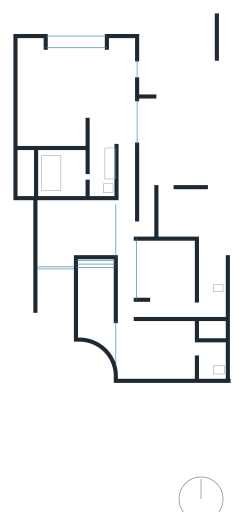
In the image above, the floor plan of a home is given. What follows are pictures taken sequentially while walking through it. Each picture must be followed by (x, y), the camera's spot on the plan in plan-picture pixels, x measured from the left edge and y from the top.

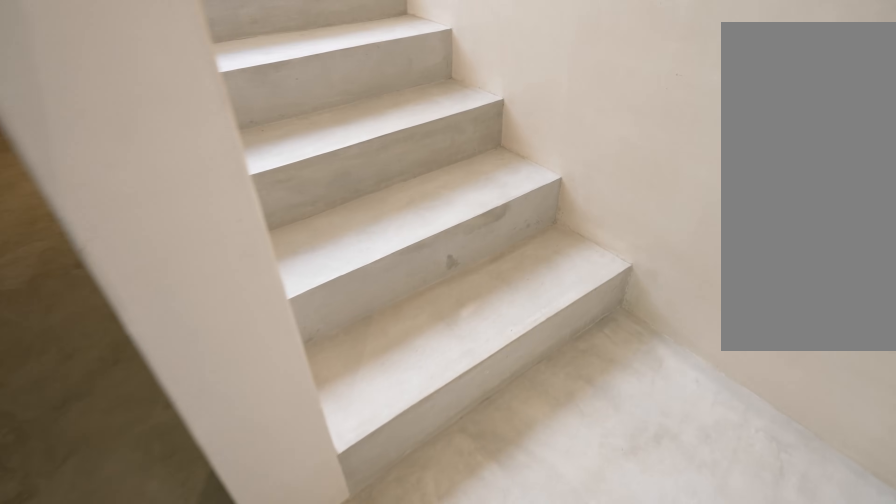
(147, 226)
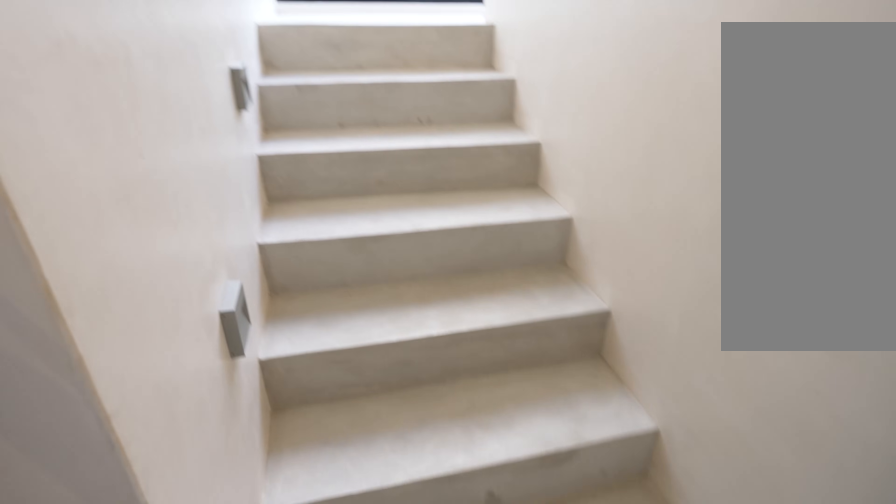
(147, 225)
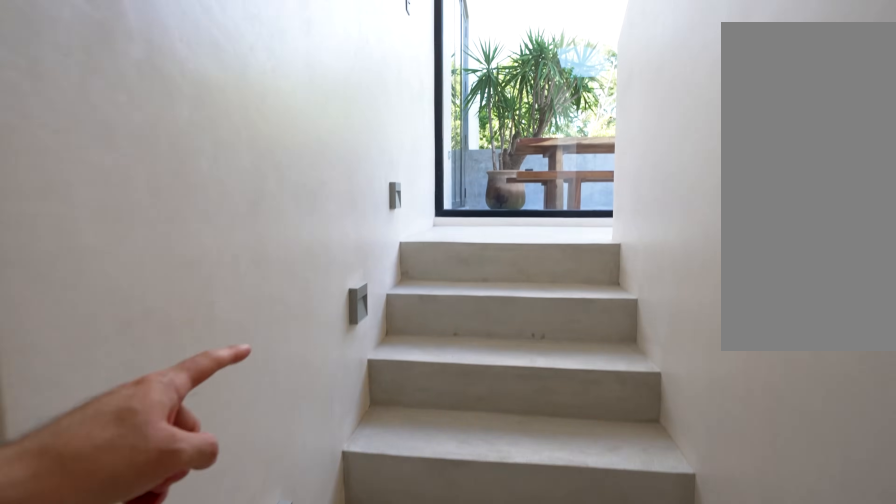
(147, 229)
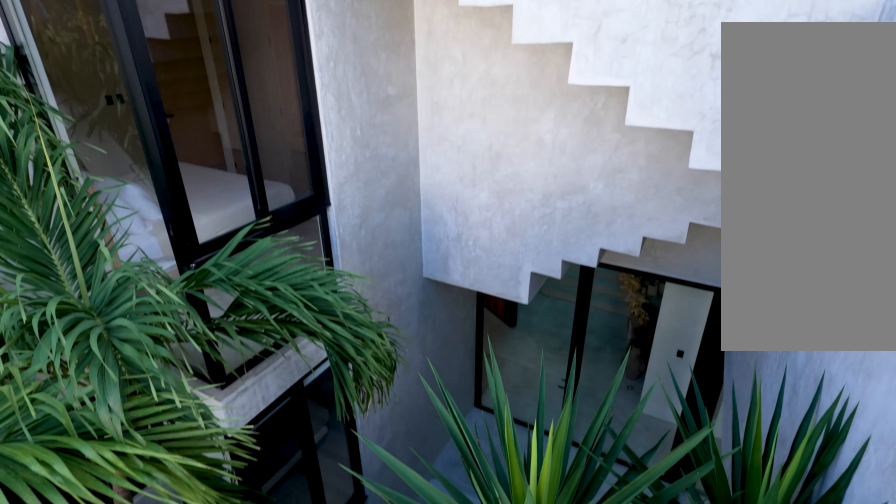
(190, 137)
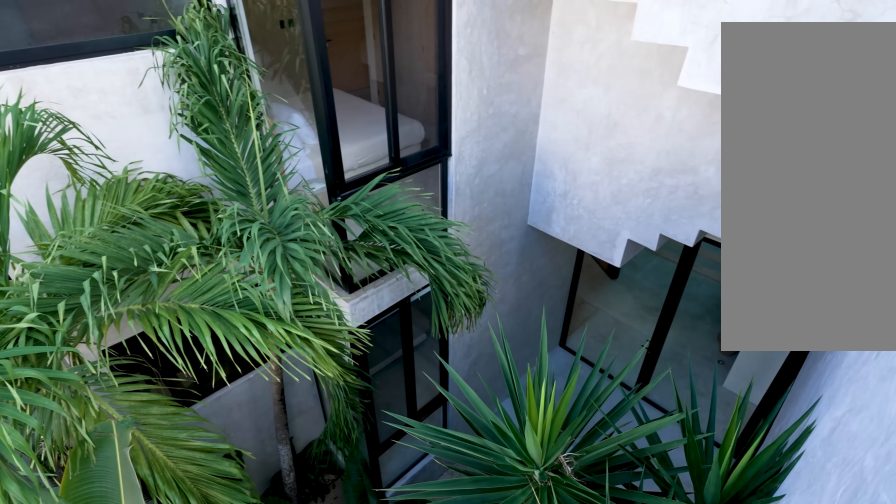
(194, 147)
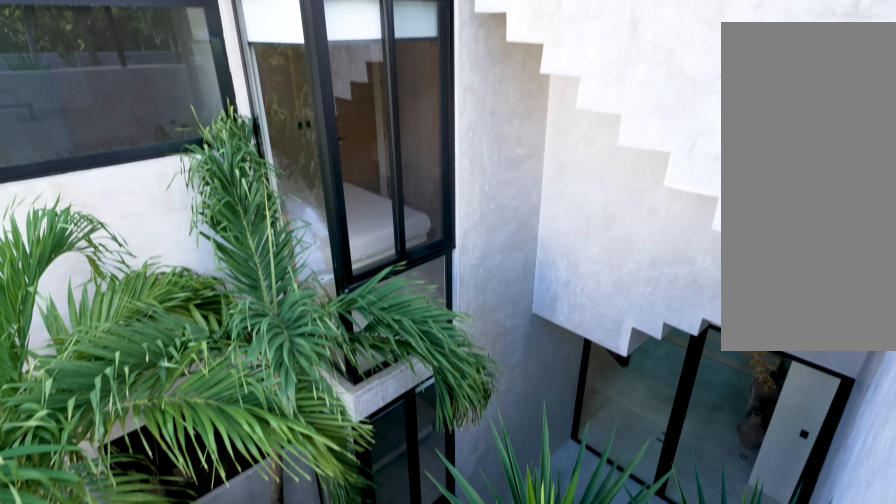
(194, 147)
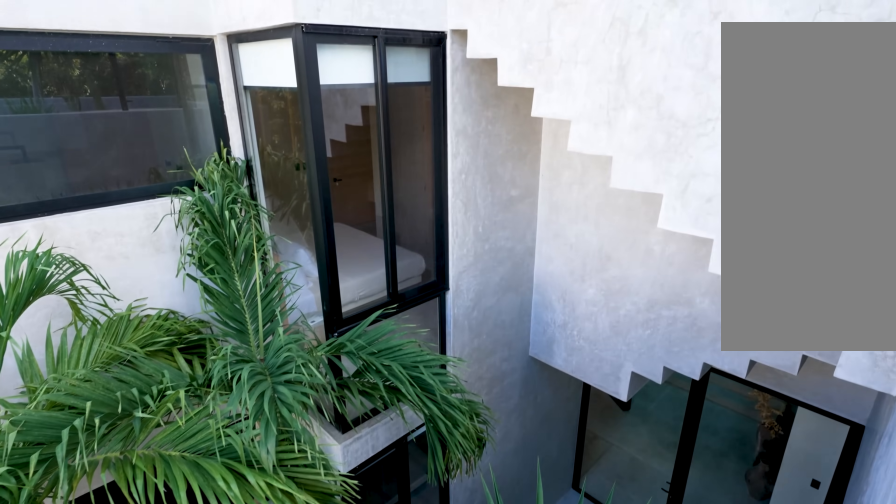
(194, 148)
